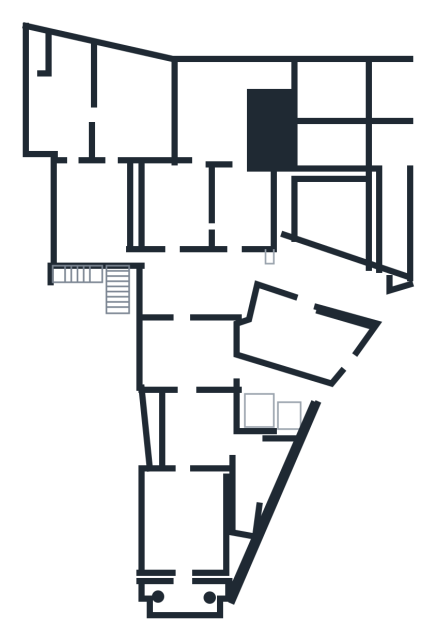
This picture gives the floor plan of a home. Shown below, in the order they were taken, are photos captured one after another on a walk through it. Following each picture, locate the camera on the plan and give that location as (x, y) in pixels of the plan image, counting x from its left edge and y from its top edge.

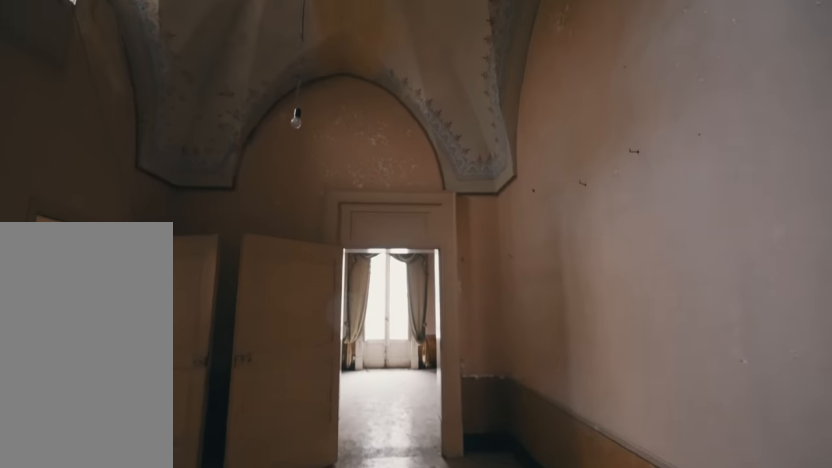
(190, 431)
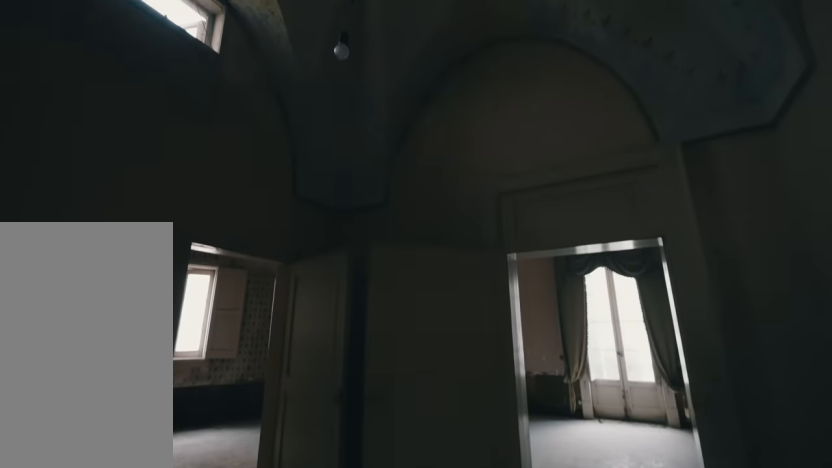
(190, 437)
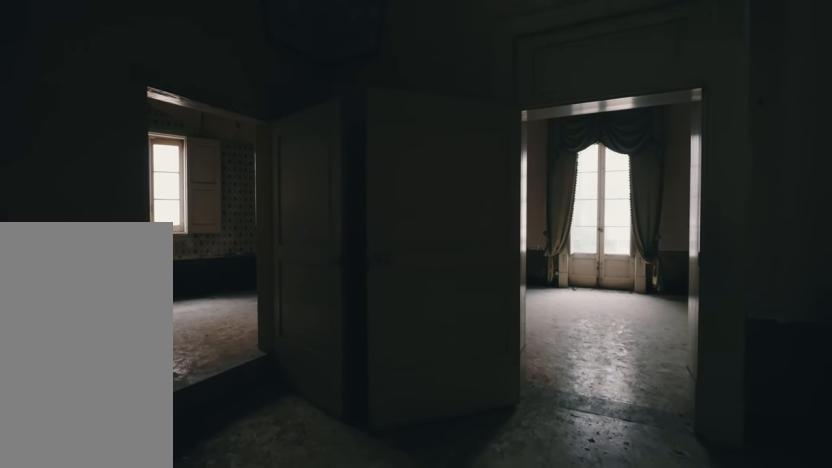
(190, 437)
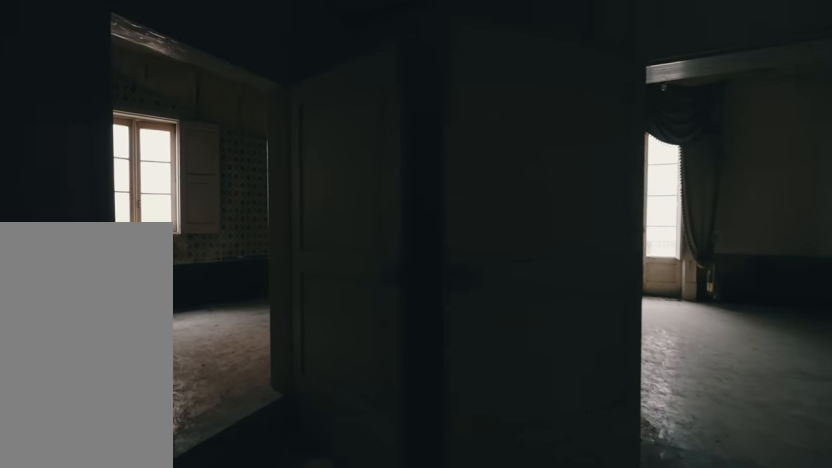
(190, 437)
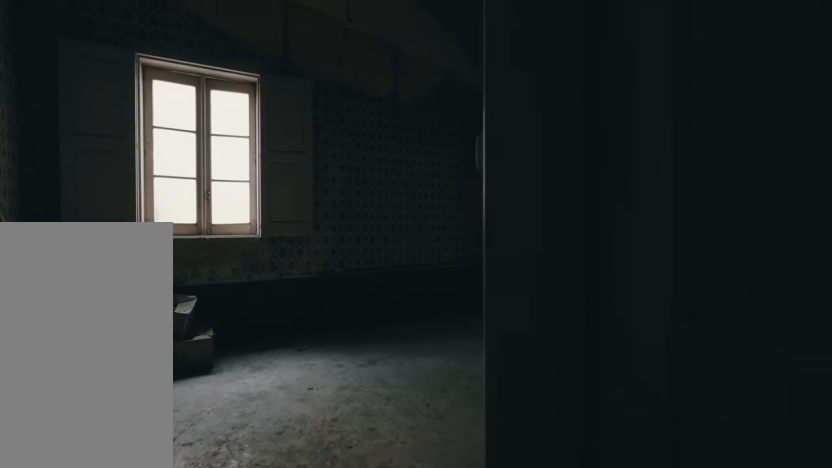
(231, 466)
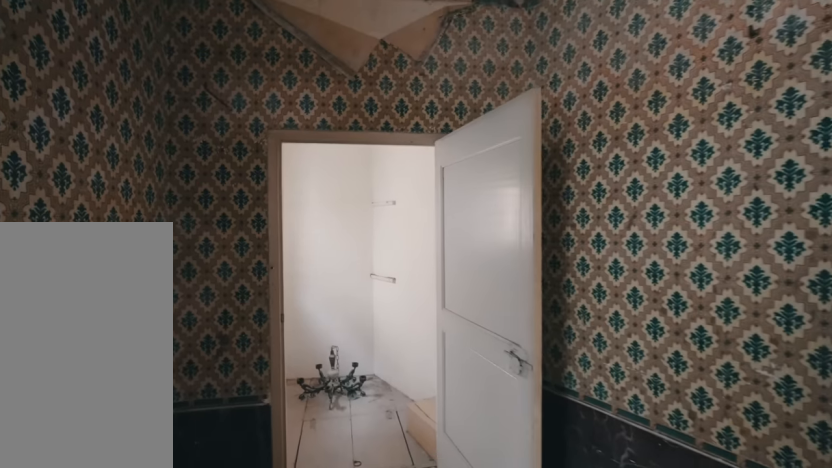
(249, 480)
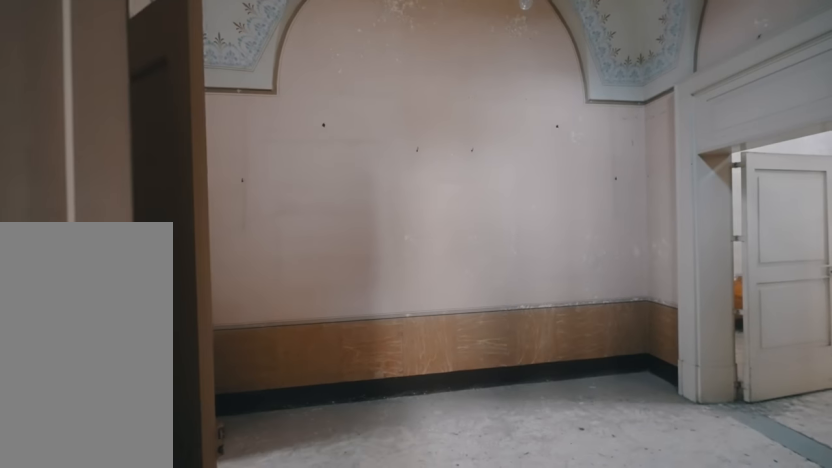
(187, 437)
